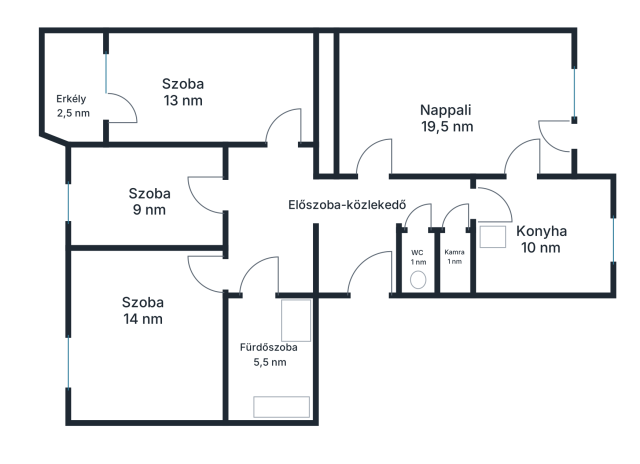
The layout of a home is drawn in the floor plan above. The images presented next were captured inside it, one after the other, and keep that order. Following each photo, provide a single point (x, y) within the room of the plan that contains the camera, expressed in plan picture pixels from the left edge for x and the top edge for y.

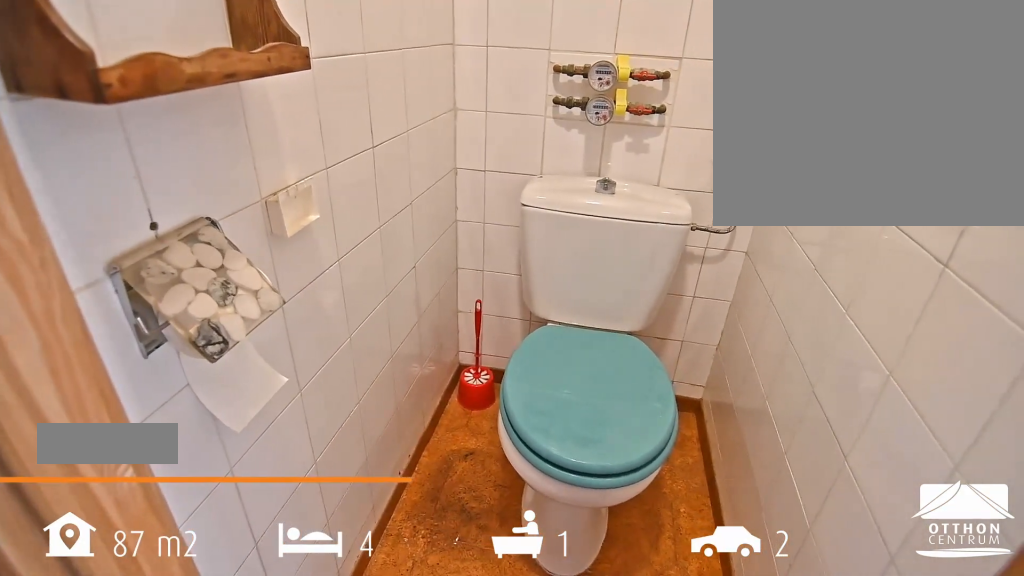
(419, 265)
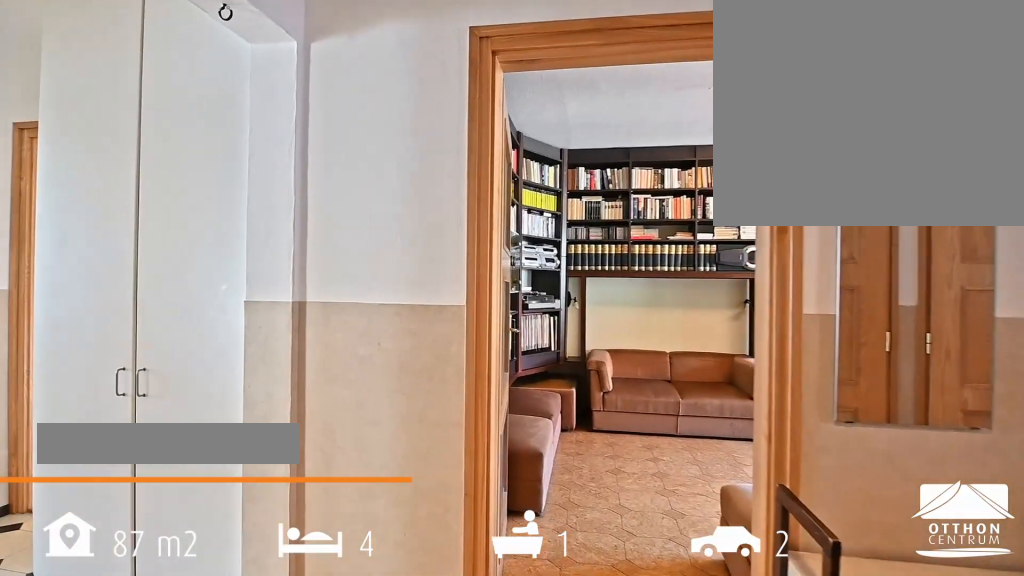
(363, 213)
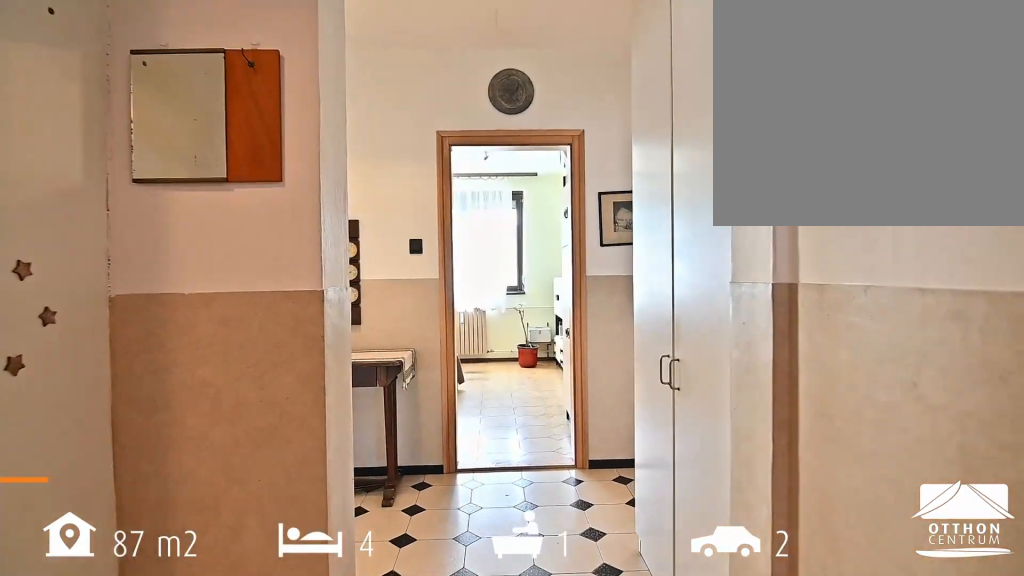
(270, 219)
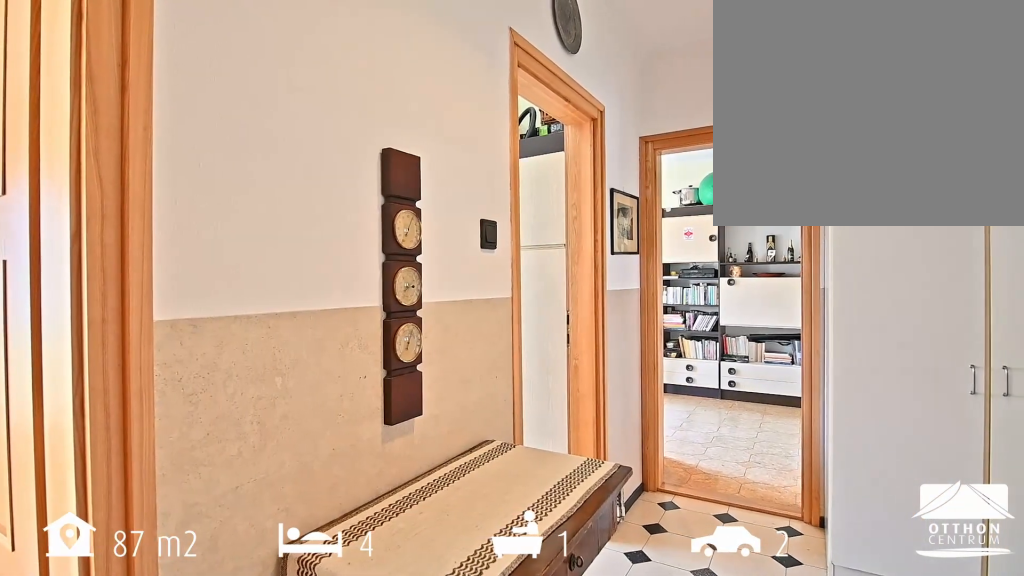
(270, 219)
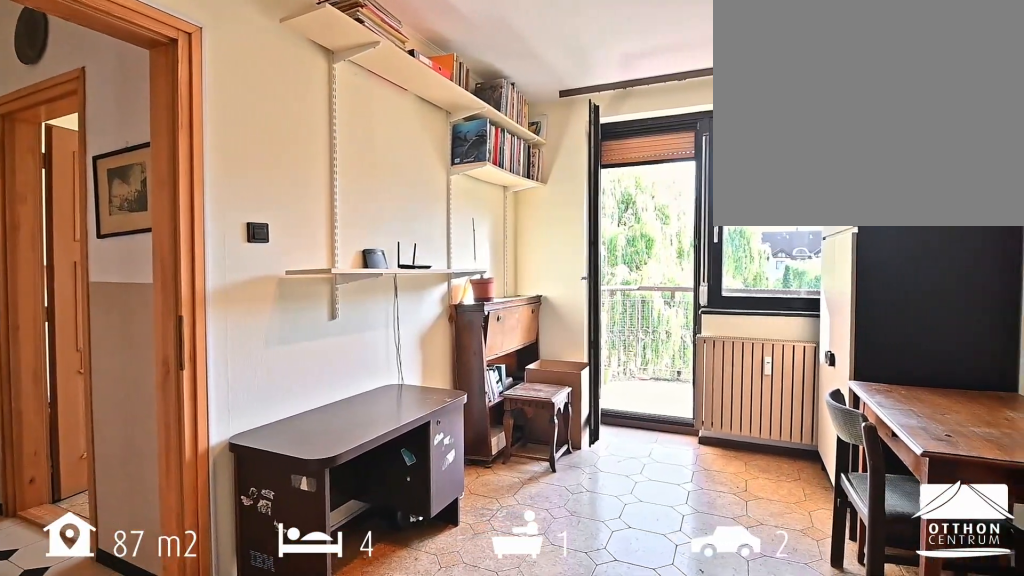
(184, 89)
